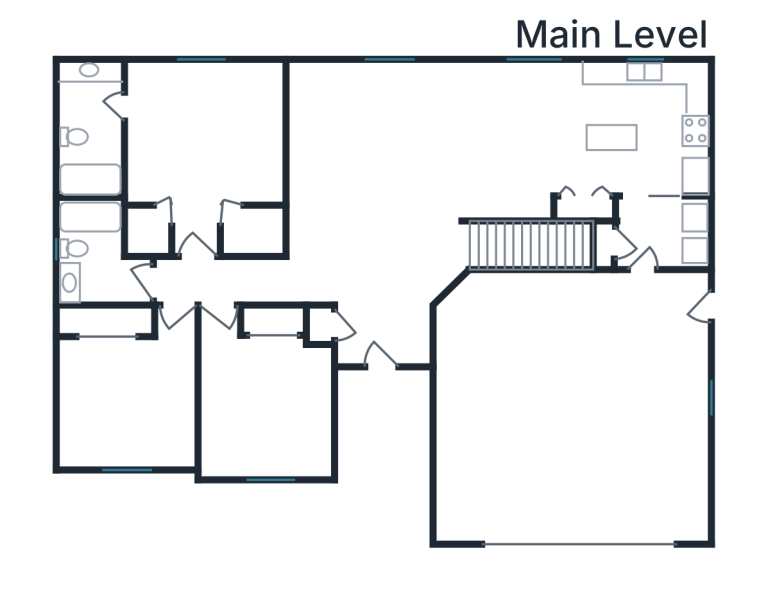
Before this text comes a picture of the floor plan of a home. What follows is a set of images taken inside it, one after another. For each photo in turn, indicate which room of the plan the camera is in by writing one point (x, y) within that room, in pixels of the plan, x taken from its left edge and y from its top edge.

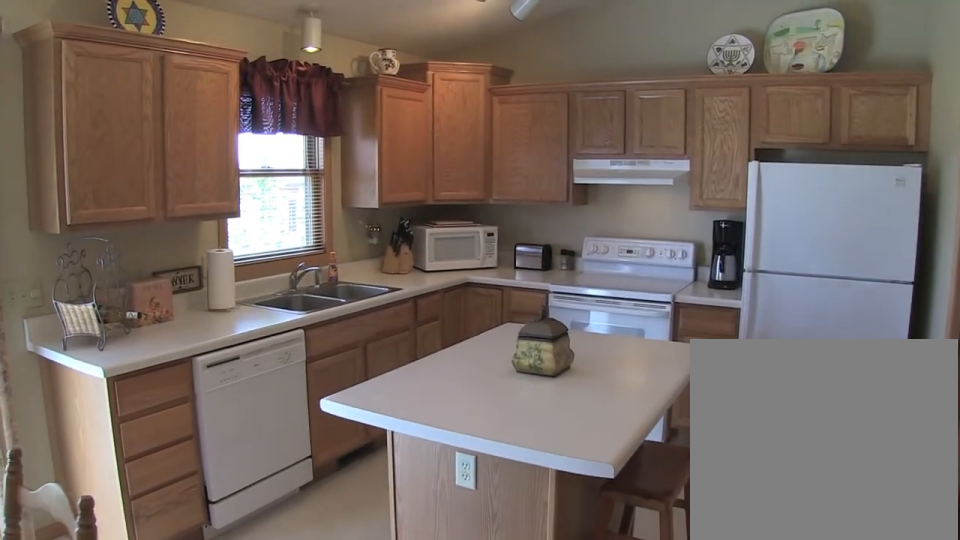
(641, 128)
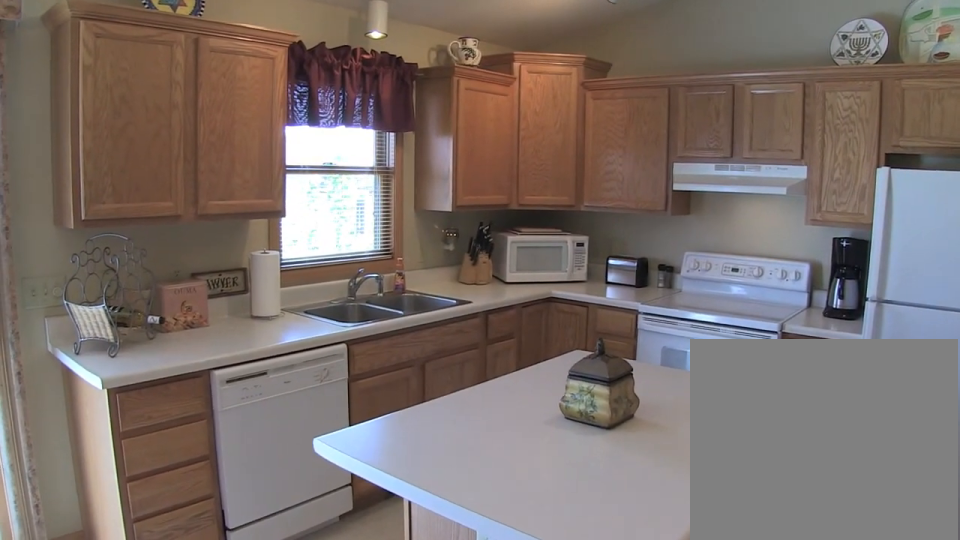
(641, 128)
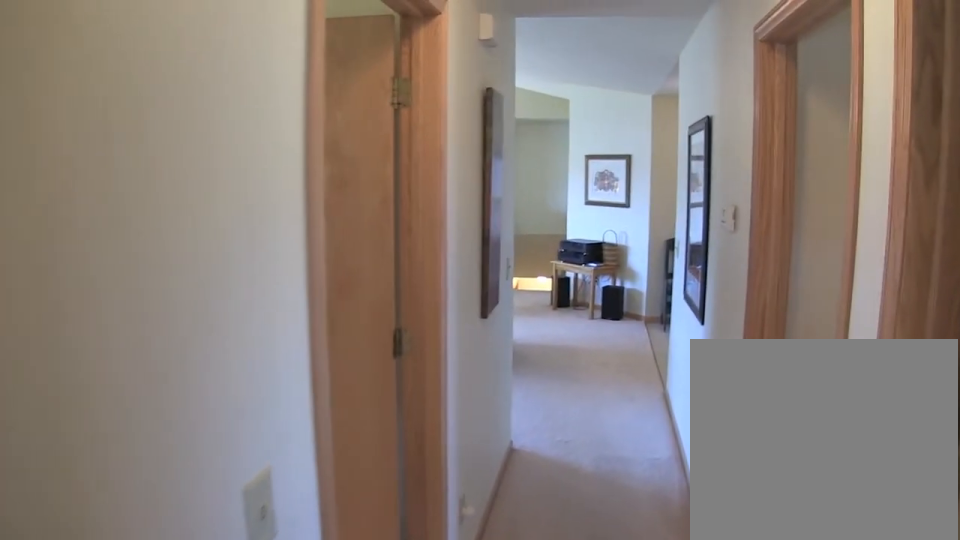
(221, 281)
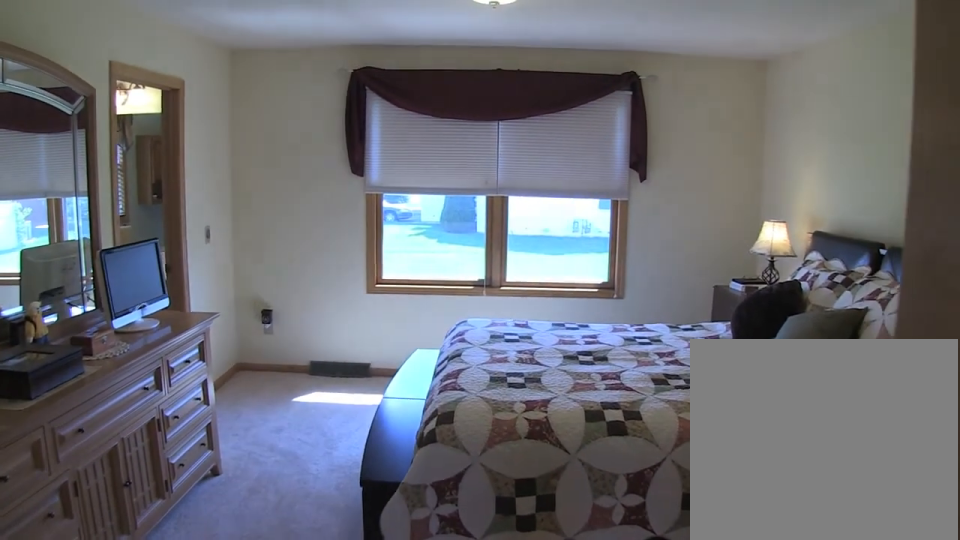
(204, 143)
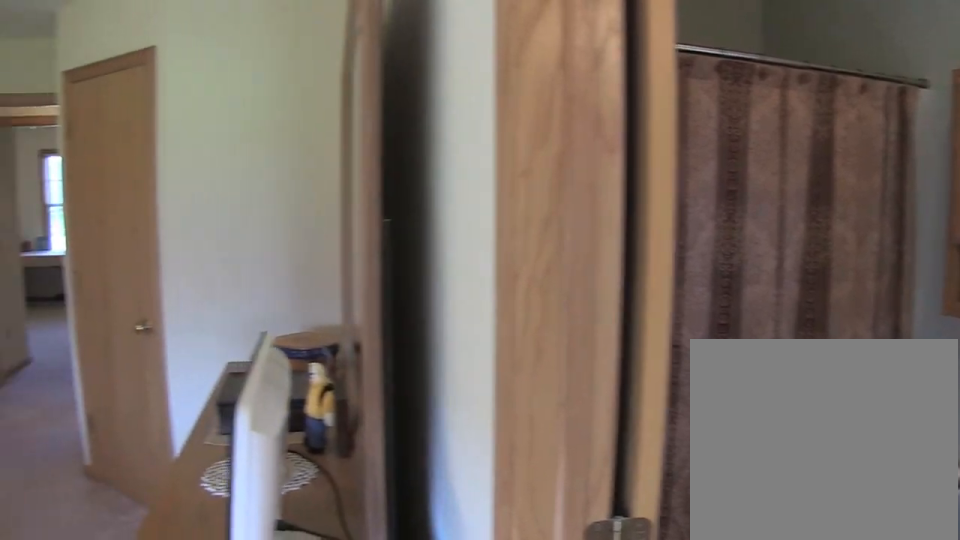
(204, 143)
